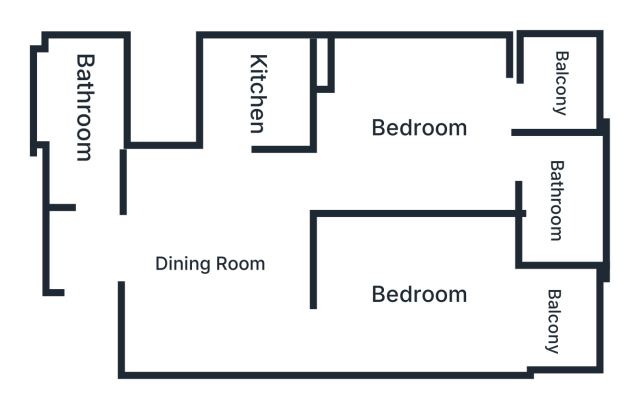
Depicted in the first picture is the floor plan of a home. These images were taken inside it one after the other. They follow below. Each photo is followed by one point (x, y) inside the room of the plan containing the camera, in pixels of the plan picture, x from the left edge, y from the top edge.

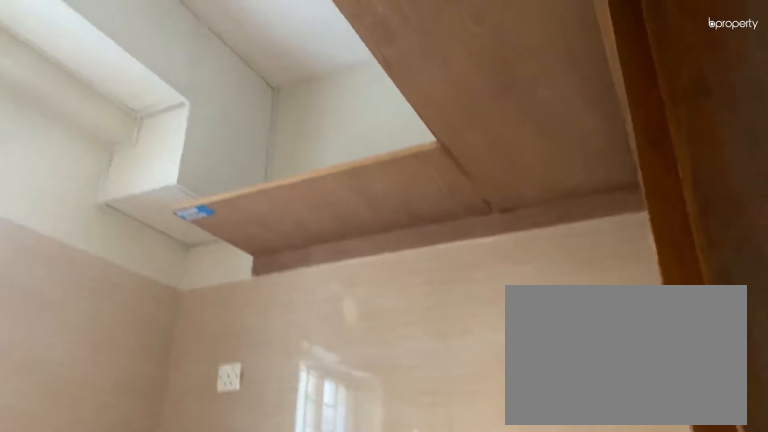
(261, 92)
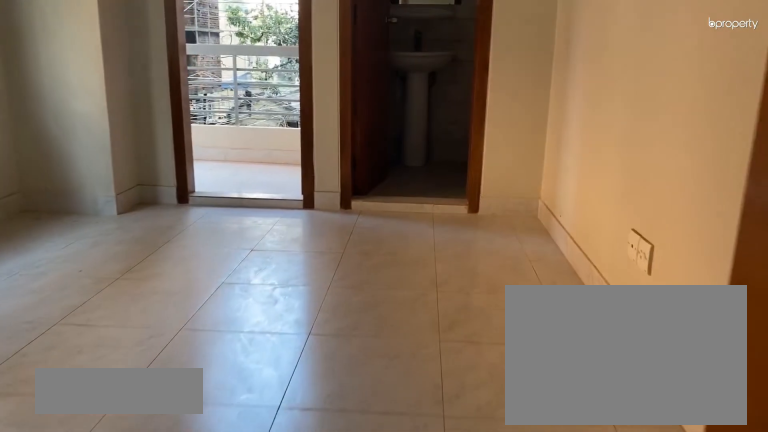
(302, 177)
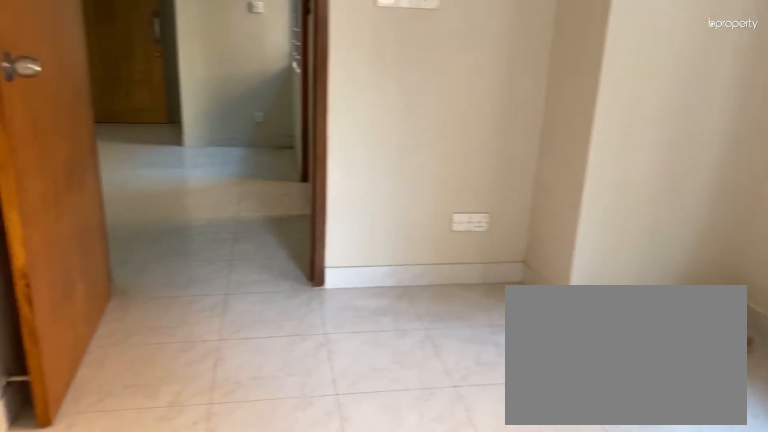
(417, 127)
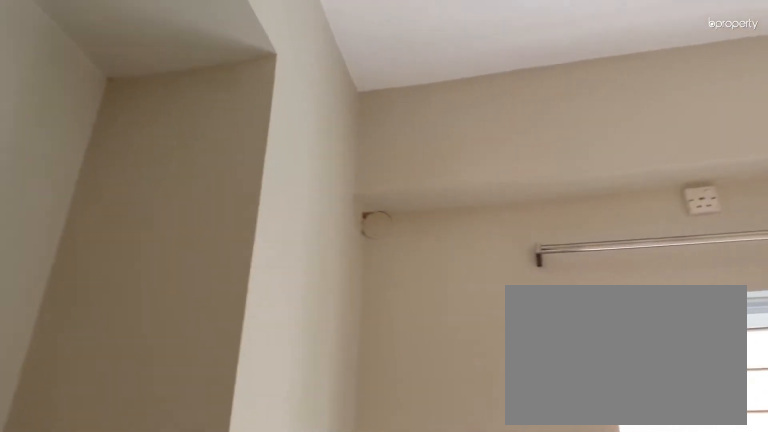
(417, 127)
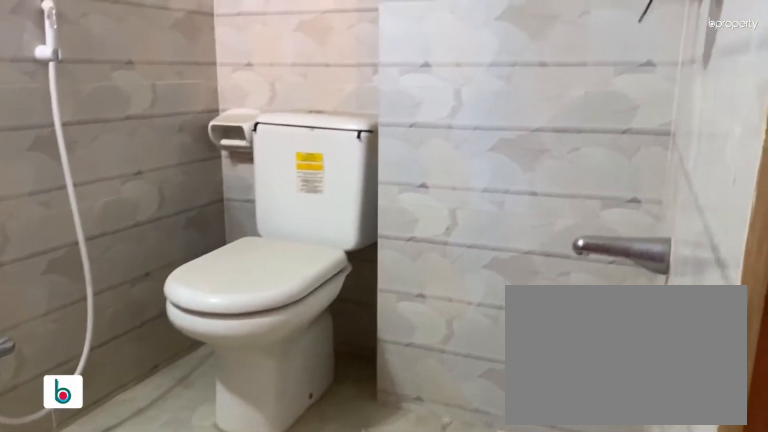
(560, 212)
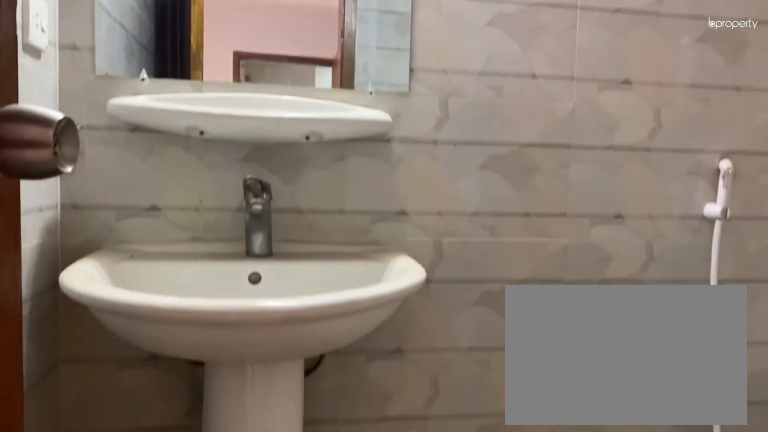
(560, 212)
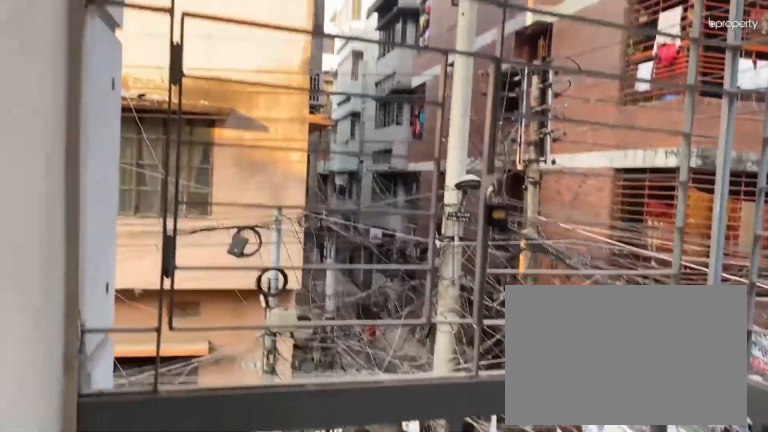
(560, 98)
